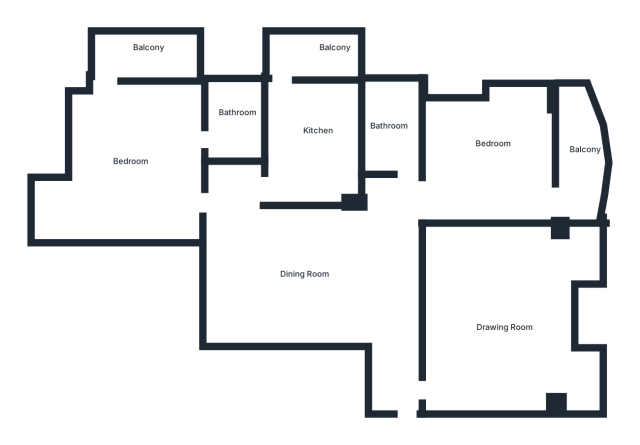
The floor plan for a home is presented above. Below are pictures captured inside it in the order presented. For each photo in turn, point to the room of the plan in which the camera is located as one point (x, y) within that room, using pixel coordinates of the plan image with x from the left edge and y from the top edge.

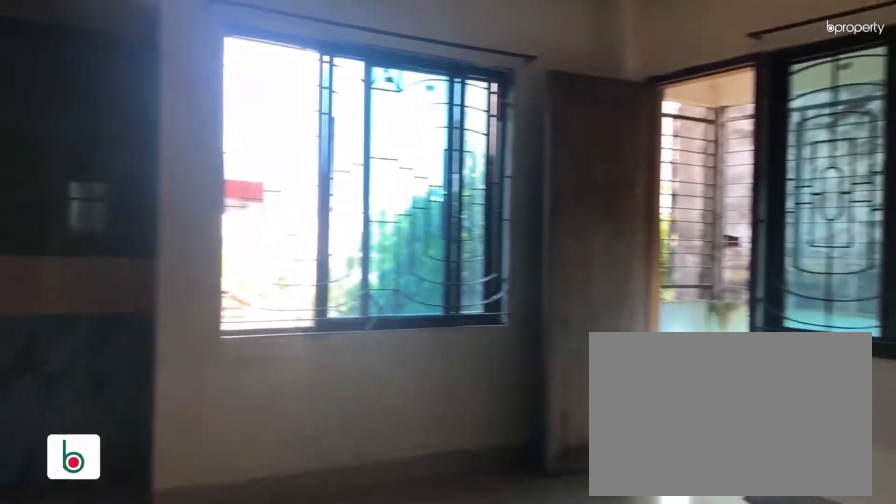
(135, 160)
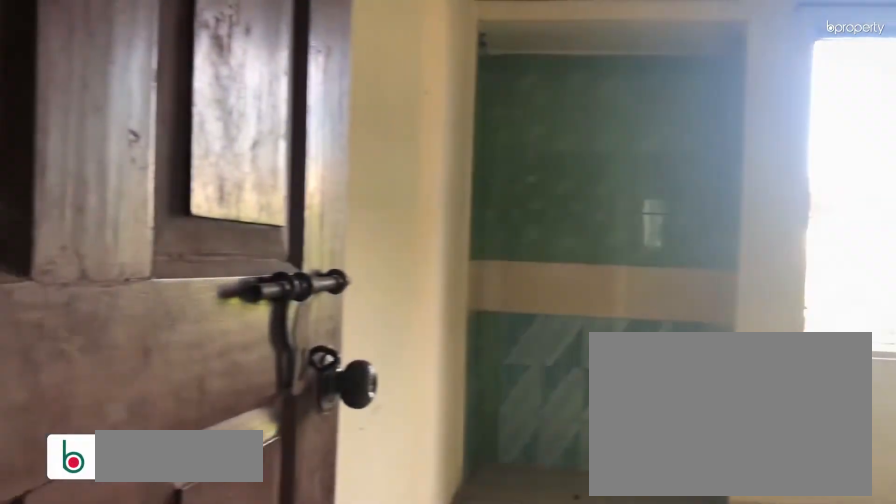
(135, 160)
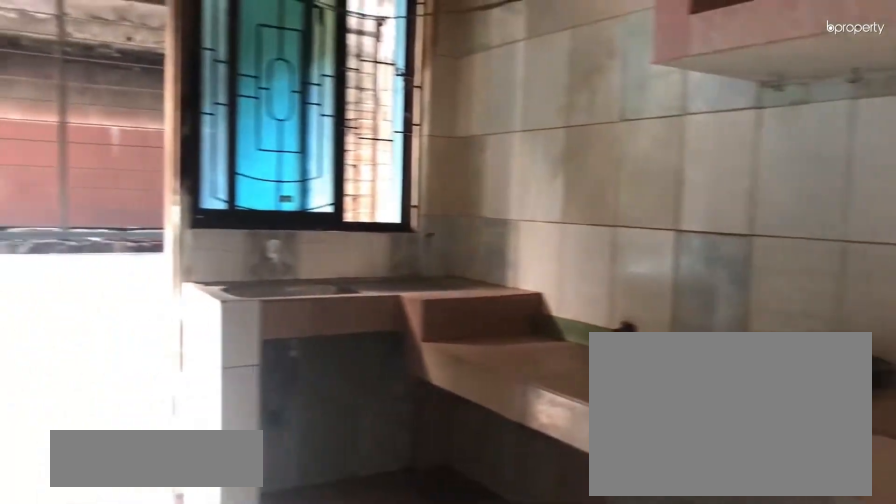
(312, 140)
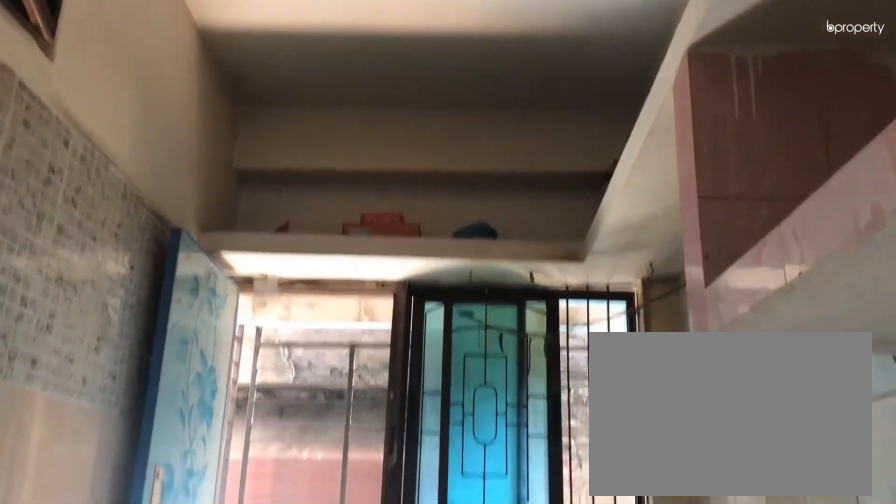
(312, 140)
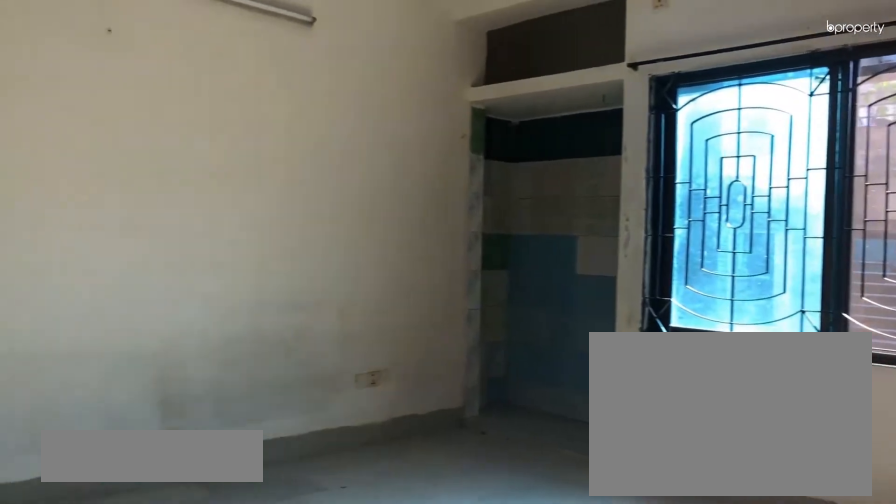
(497, 302)
